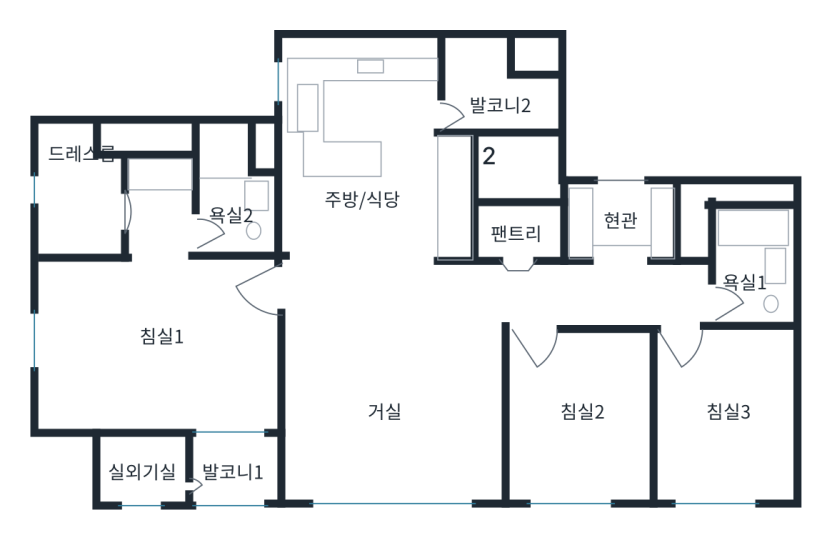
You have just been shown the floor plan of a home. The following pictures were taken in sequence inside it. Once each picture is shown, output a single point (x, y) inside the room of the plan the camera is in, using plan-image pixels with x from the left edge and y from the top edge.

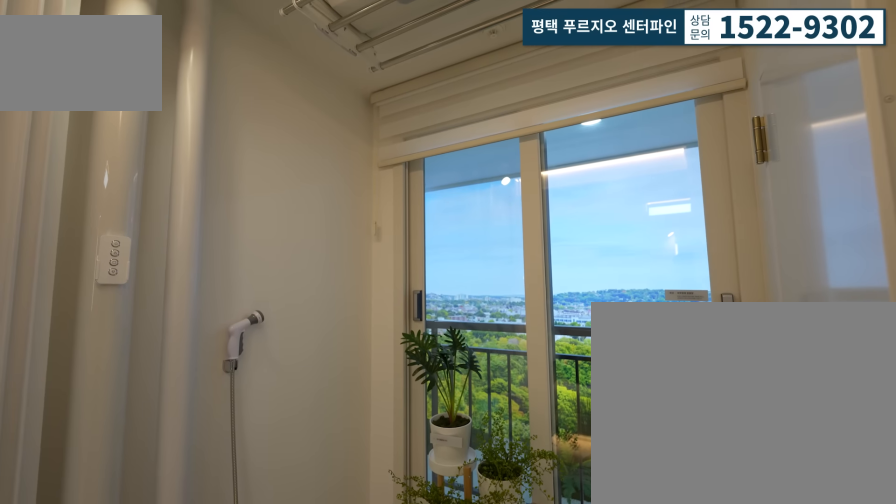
(228, 458)
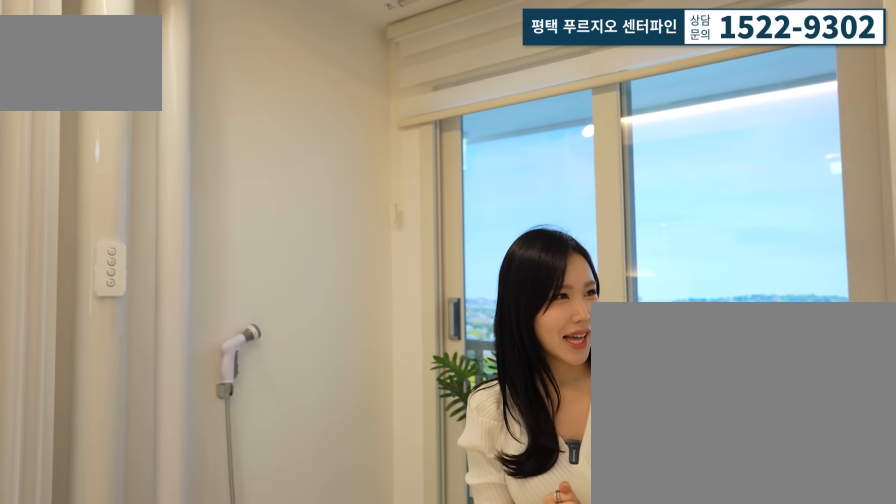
(228, 458)
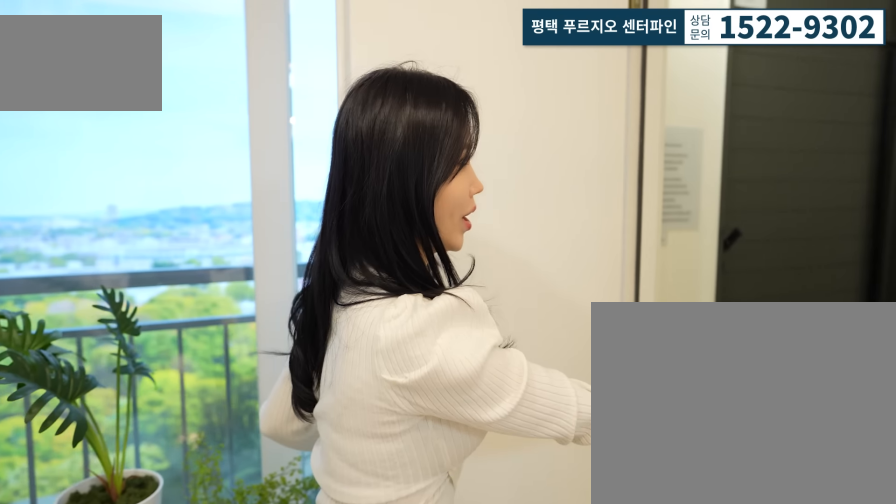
(227, 470)
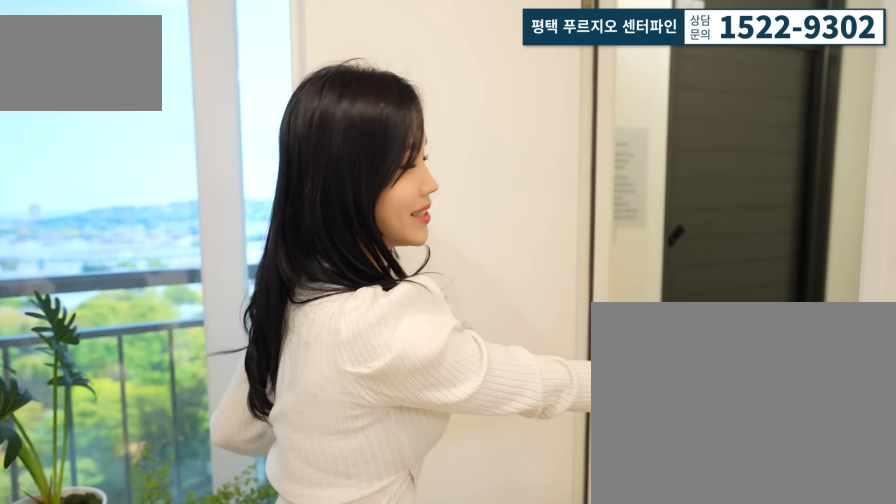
(228, 458)
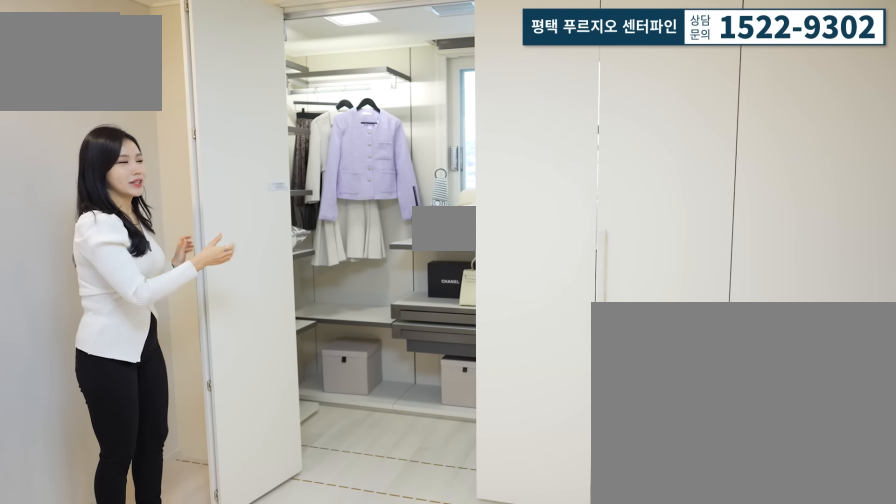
(100, 343)
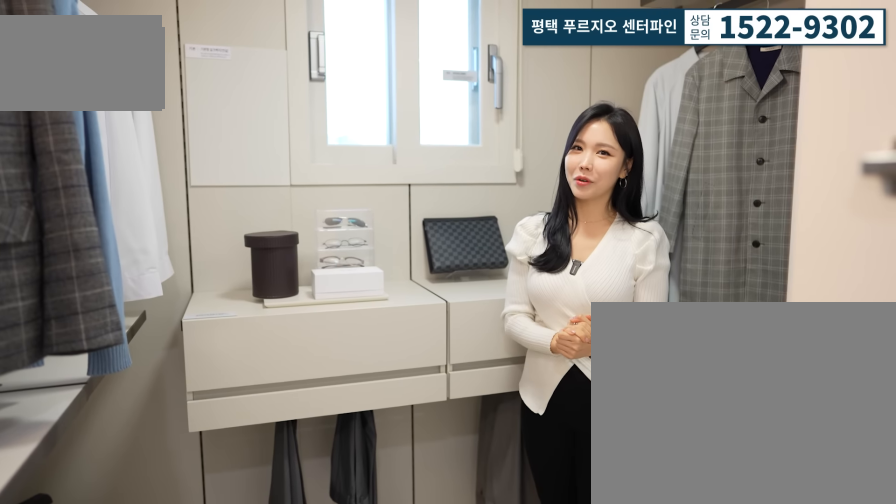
(90, 191)
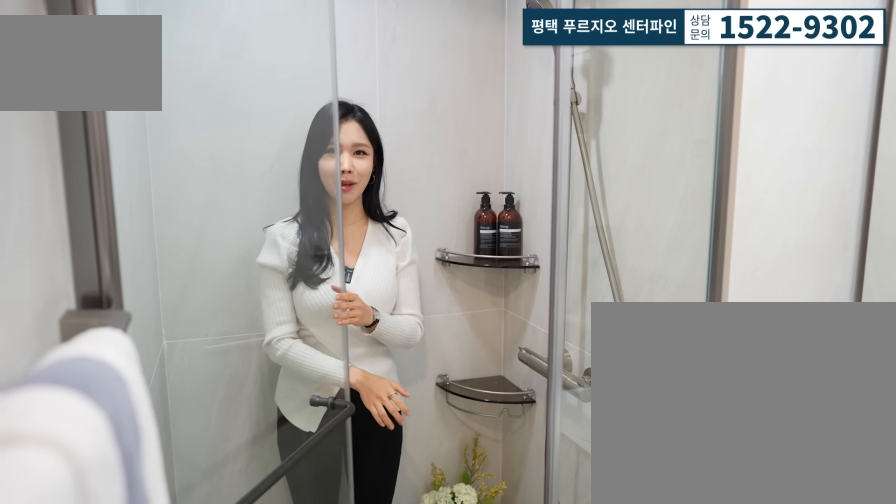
(228, 211)
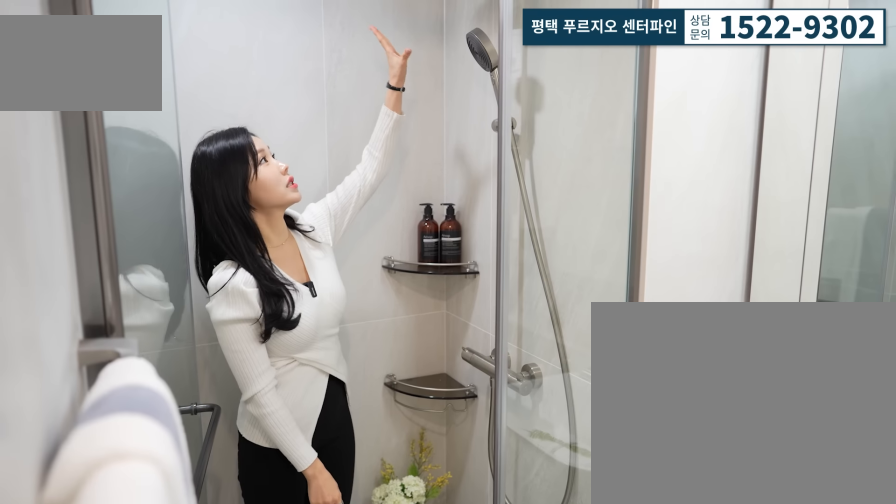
(228, 211)
